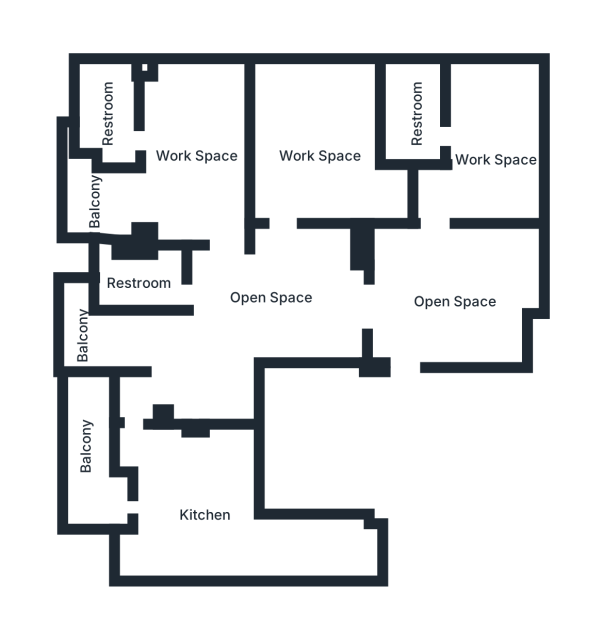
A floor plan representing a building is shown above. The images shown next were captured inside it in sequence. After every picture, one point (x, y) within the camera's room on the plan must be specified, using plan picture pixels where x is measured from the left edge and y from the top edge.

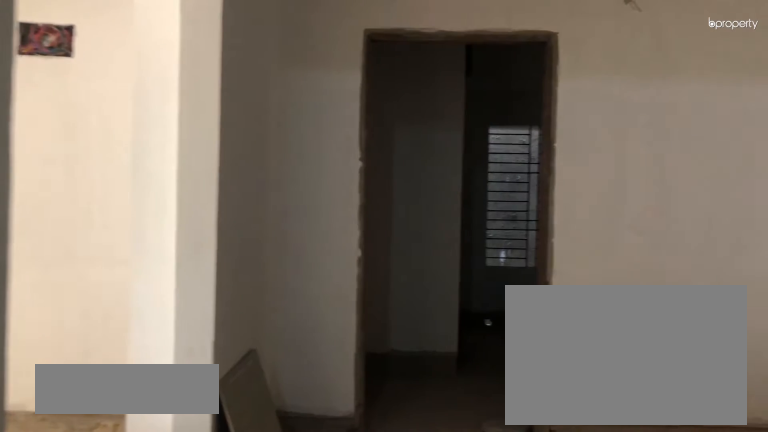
(453, 302)
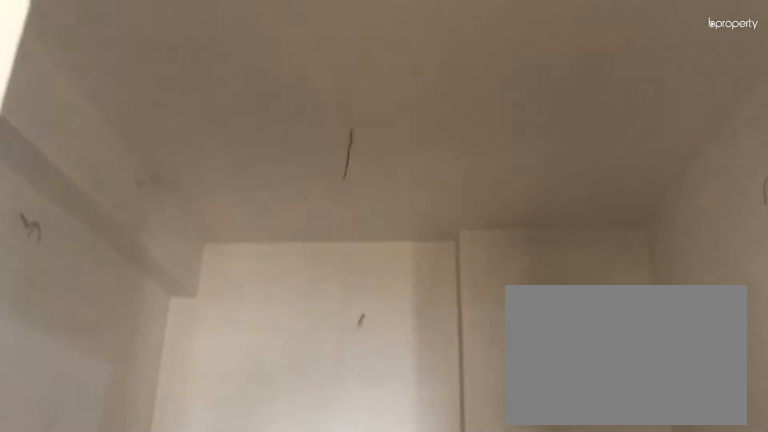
(454, 302)
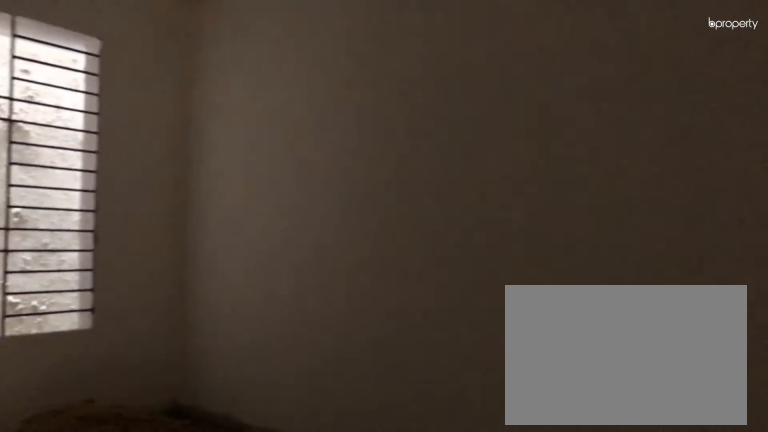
(488, 162)
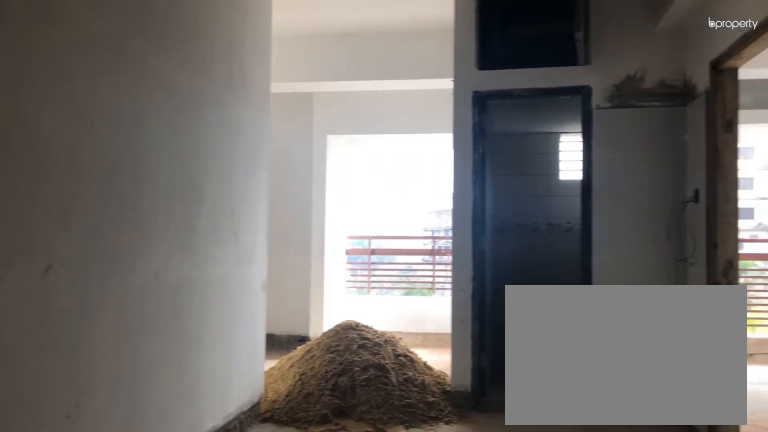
(278, 304)
